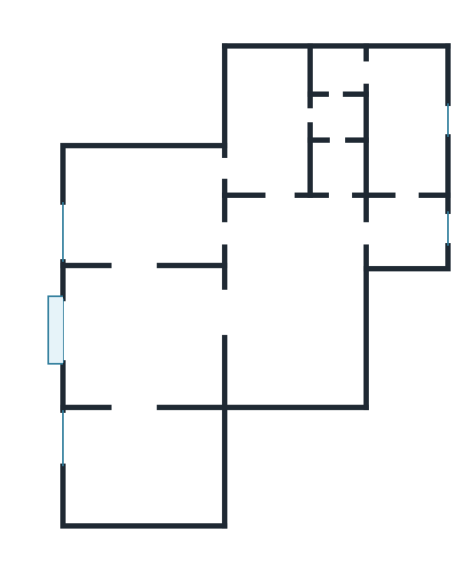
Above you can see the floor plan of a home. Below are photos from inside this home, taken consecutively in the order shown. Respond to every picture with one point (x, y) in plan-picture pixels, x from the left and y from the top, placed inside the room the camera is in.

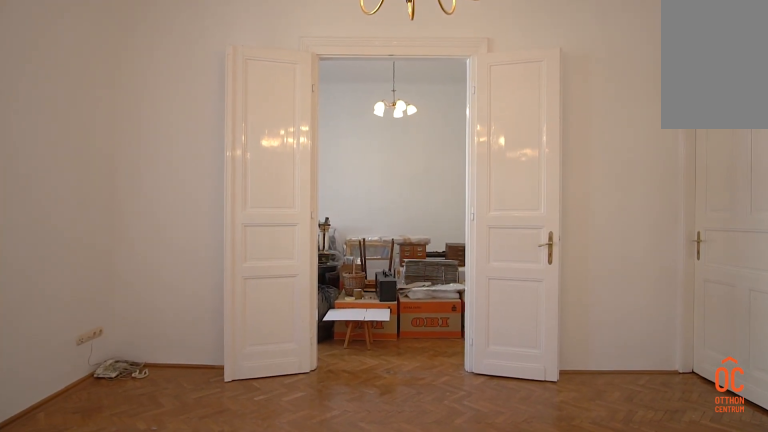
(140, 347)
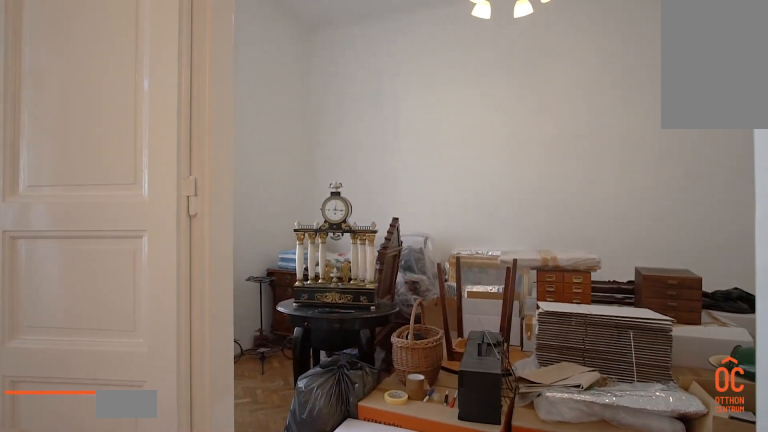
(145, 211)
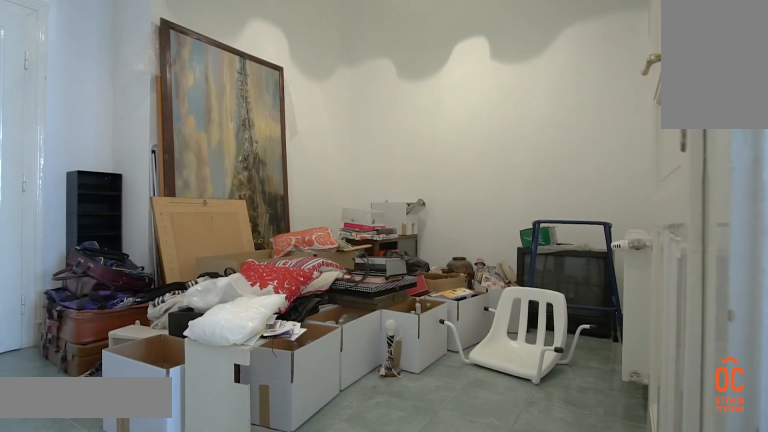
(296, 302)
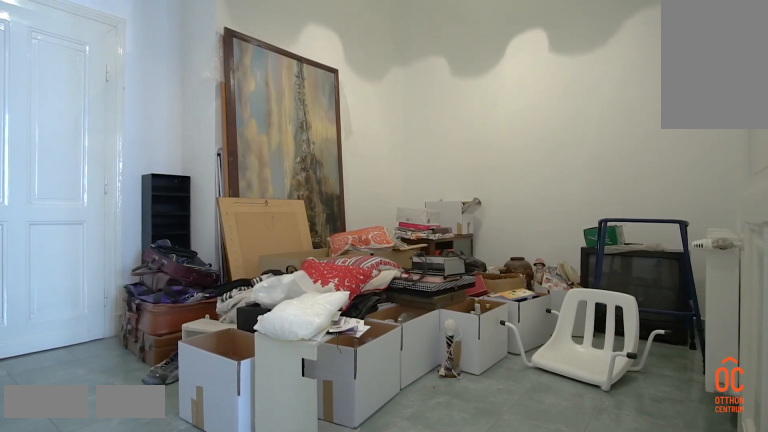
(296, 303)
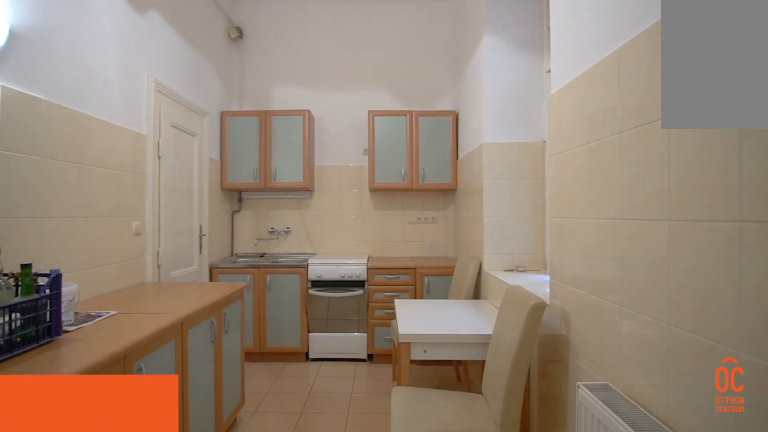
(407, 115)
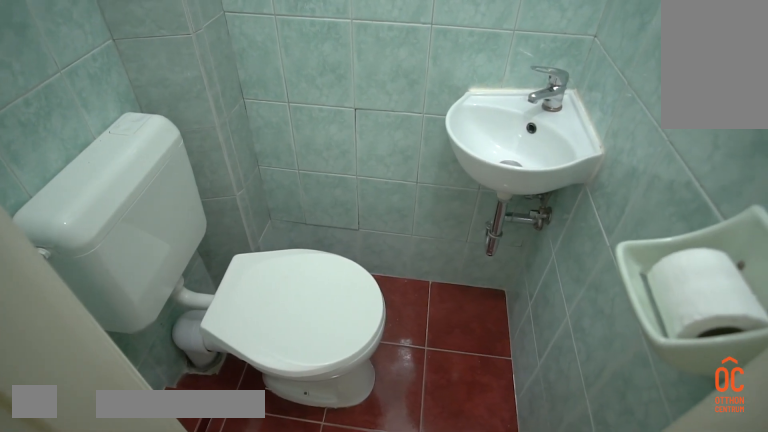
(339, 167)
